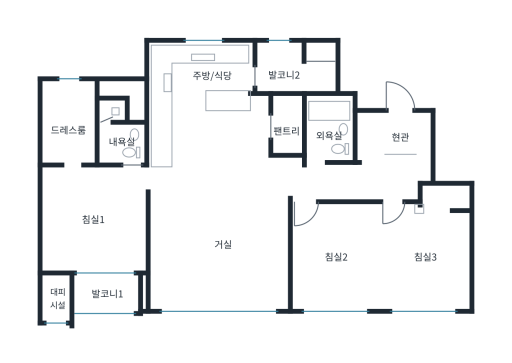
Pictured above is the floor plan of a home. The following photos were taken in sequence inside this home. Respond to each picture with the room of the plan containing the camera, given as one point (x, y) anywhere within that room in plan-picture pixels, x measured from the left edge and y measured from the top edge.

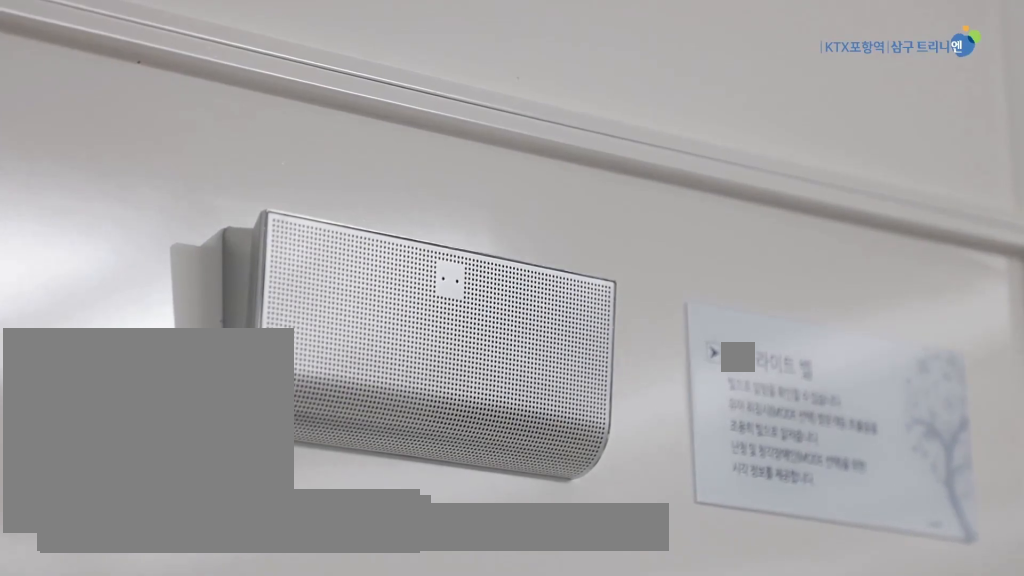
(219, 253)
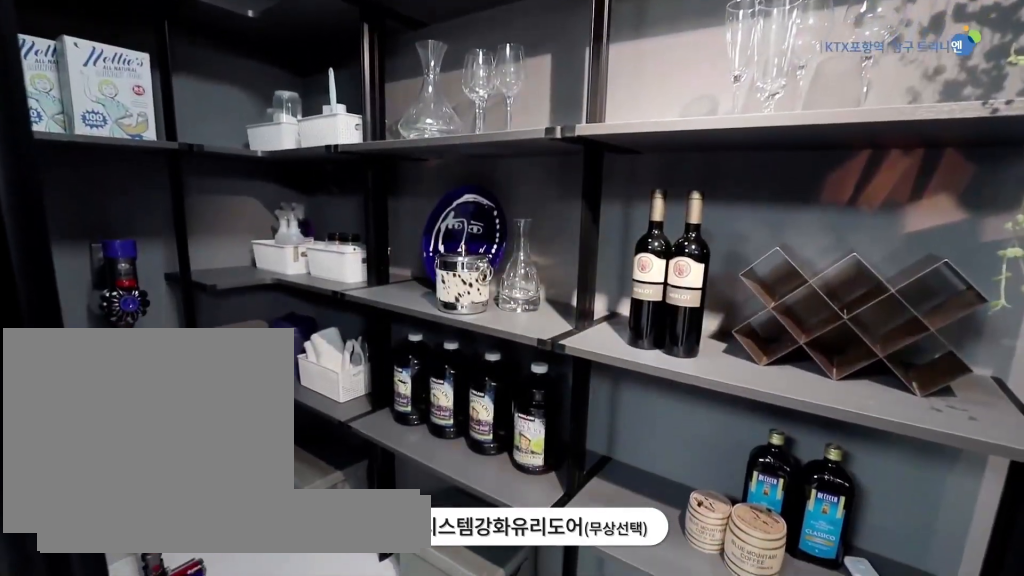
(287, 129)
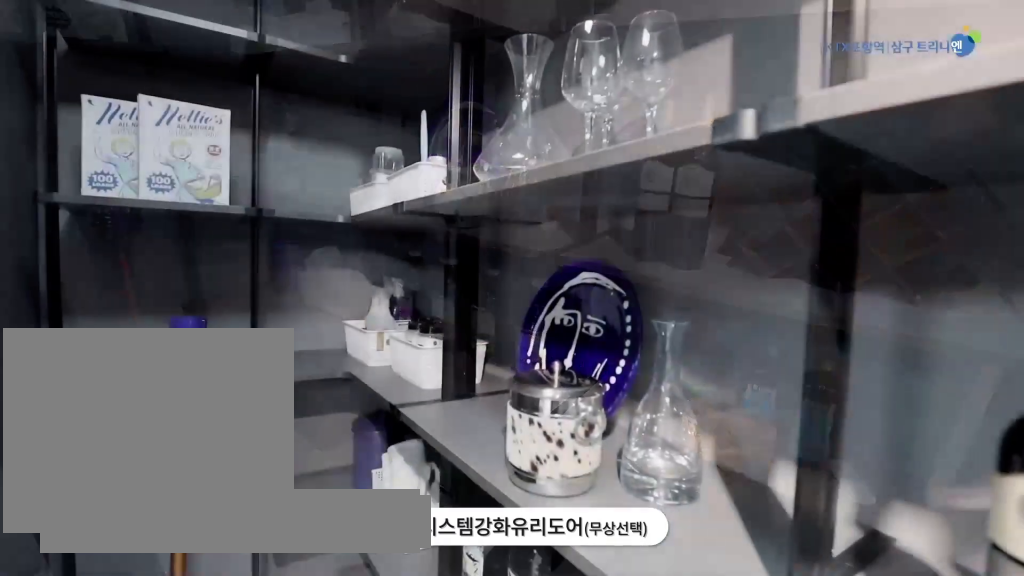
(287, 129)
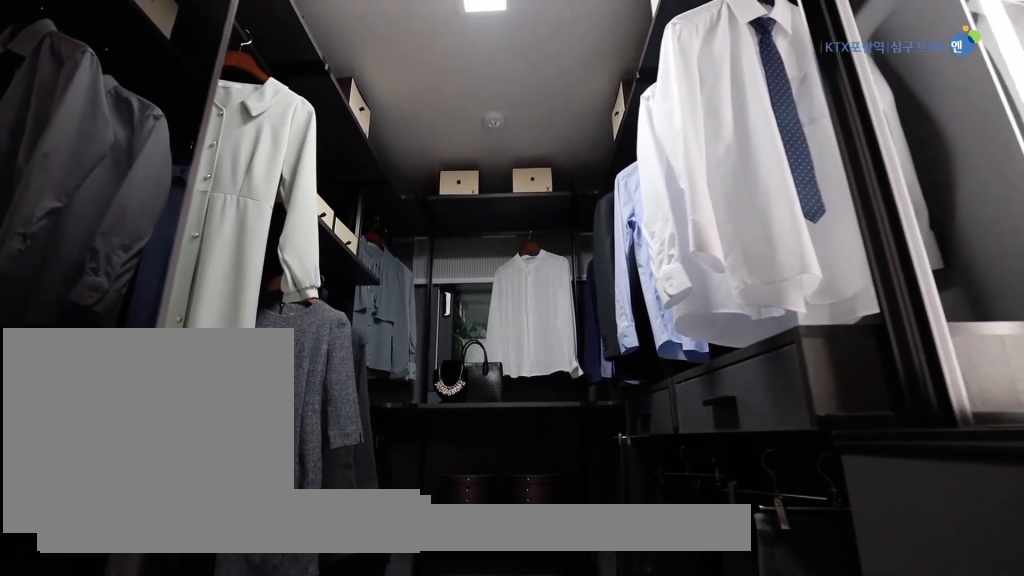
(67, 124)
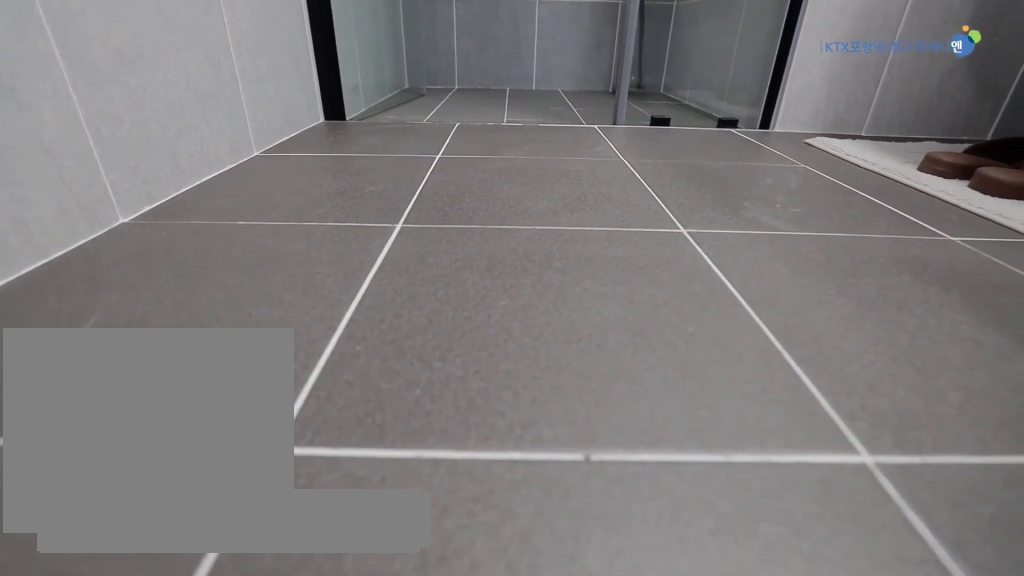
(117, 132)
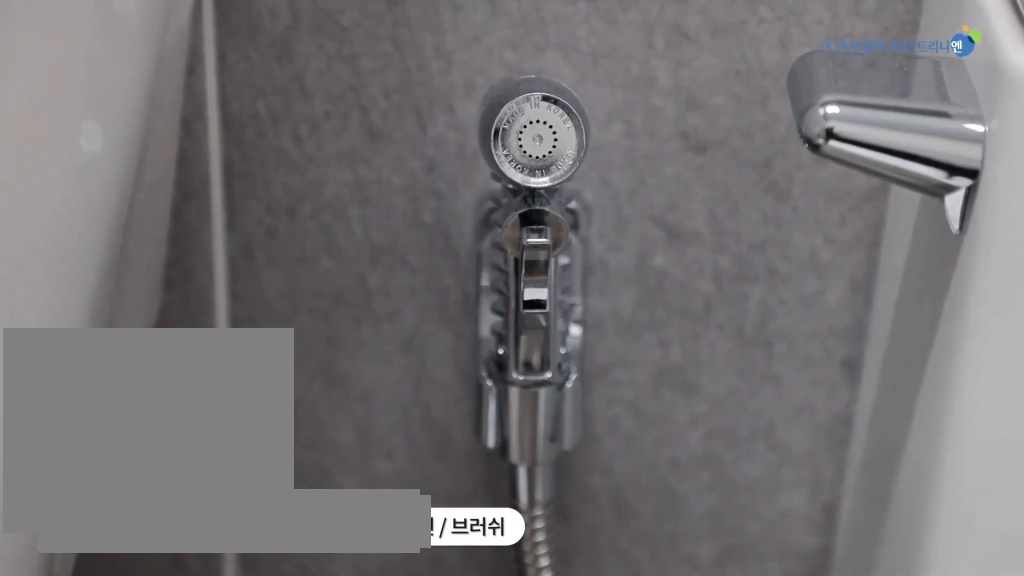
(118, 132)
